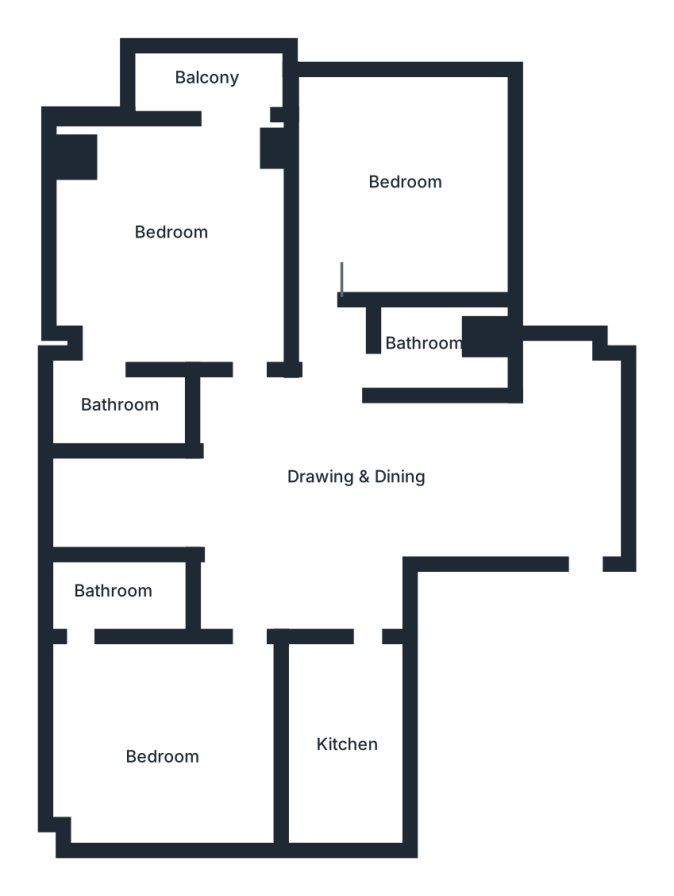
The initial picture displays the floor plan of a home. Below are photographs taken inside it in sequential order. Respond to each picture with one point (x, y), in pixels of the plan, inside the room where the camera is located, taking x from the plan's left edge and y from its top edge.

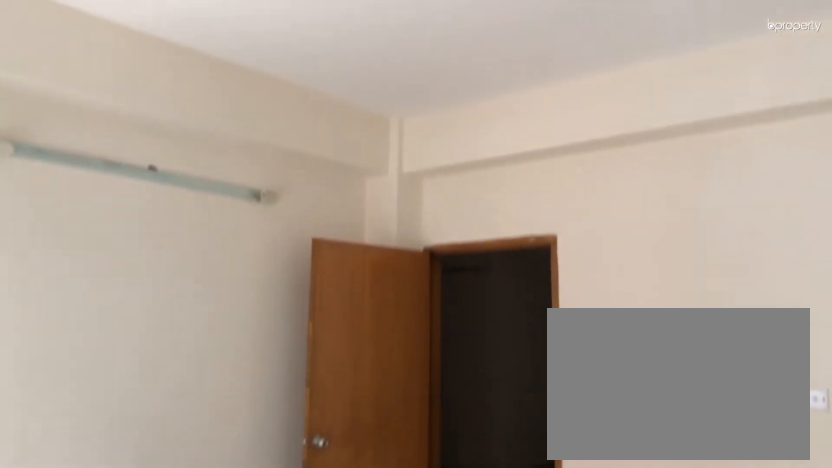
(127, 268)
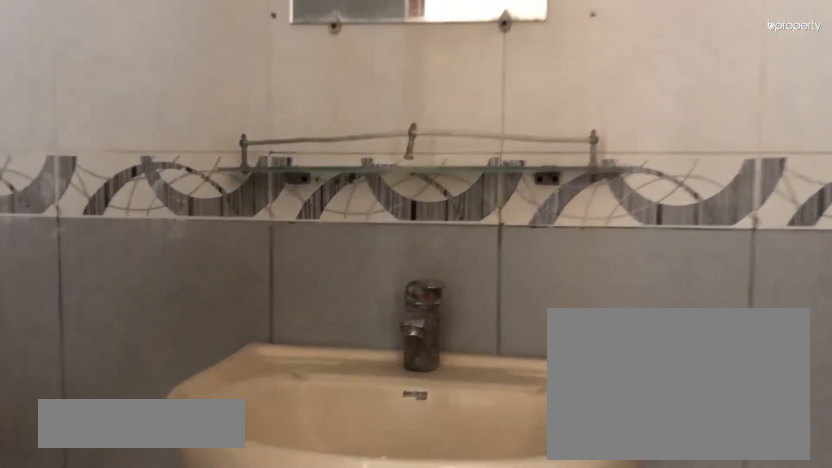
(102, 413)
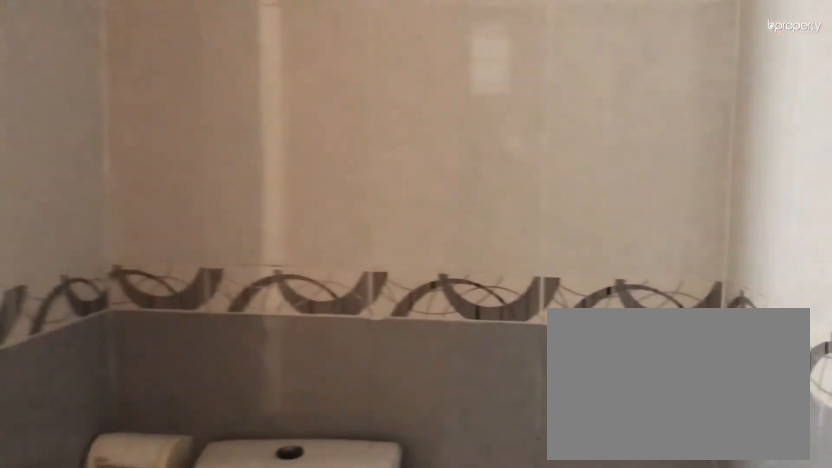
(102, 413)
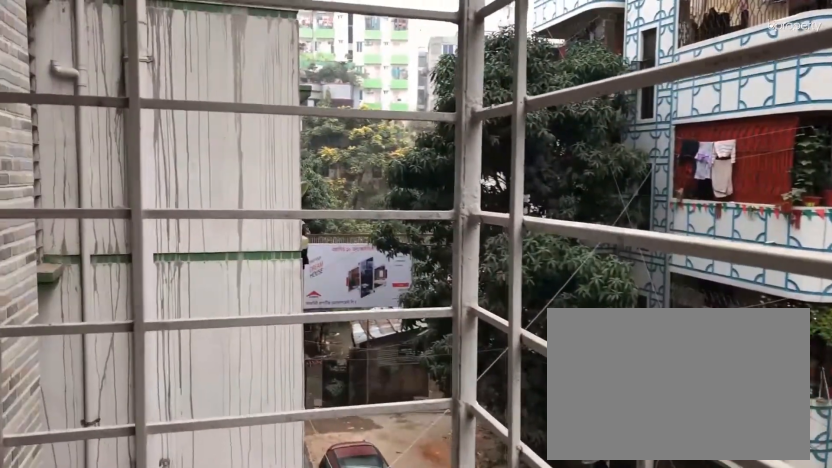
(226, 83)
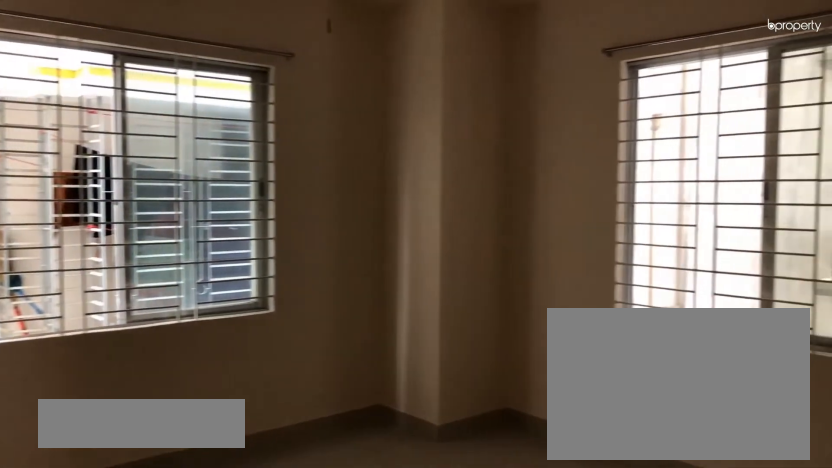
(163, 730)
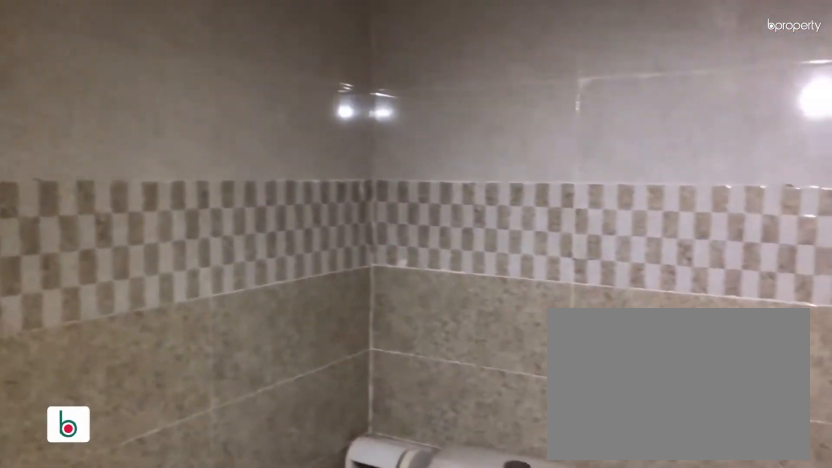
(110, 601)
